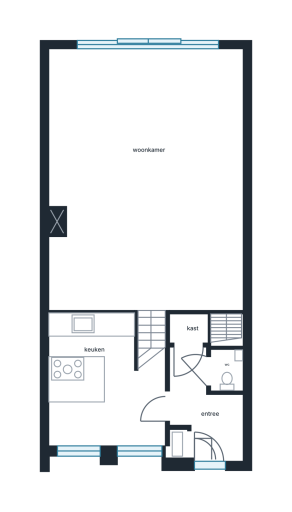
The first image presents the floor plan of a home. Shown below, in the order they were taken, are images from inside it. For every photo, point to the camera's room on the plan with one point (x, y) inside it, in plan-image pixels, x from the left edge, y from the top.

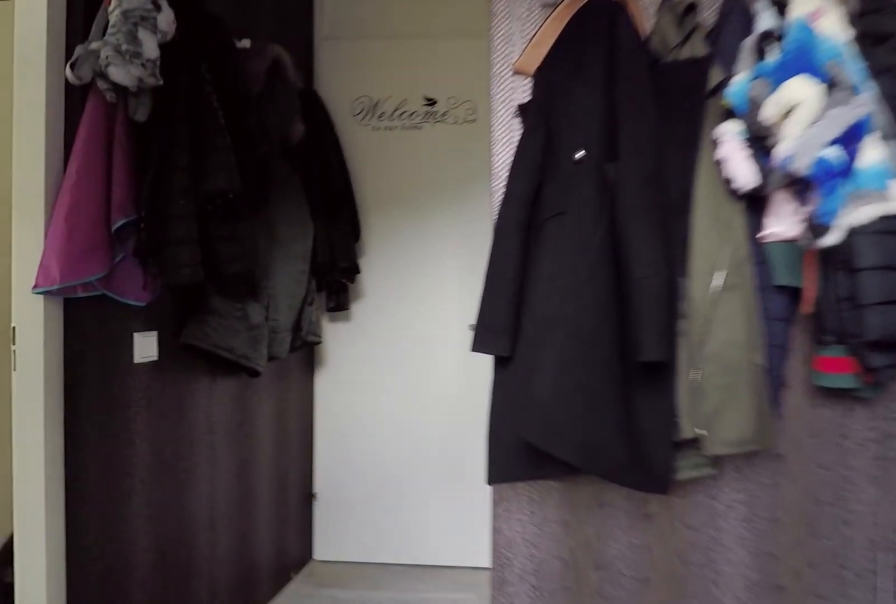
(204, 409)
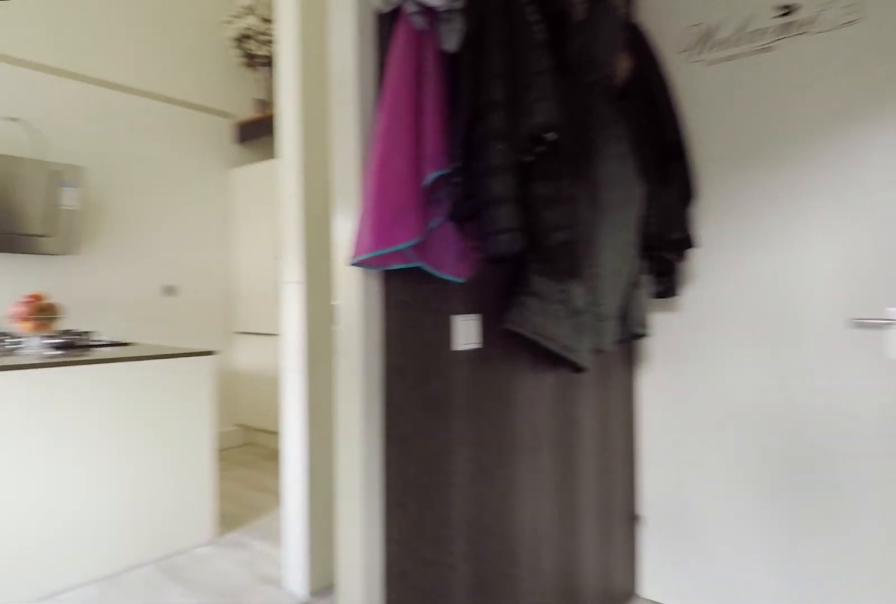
(204, 409)
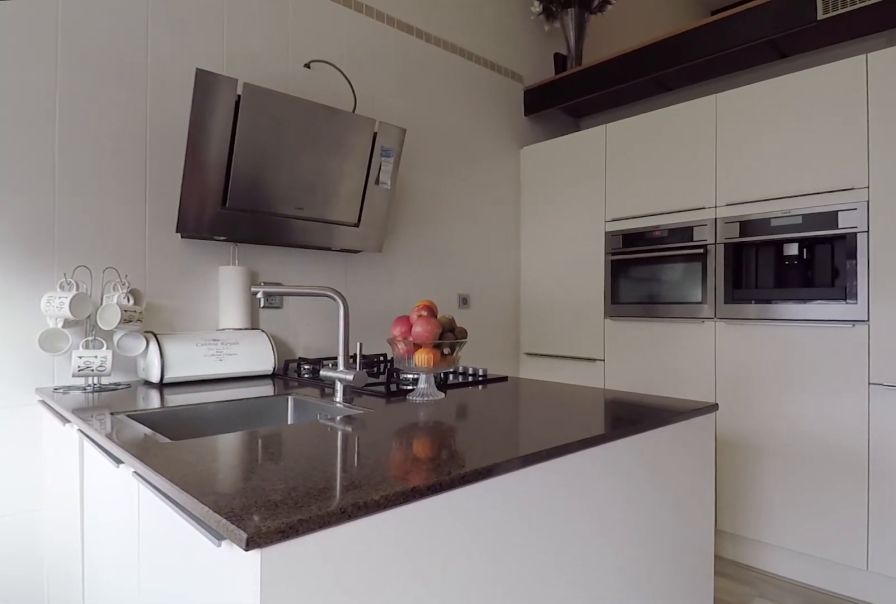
(103, 383)
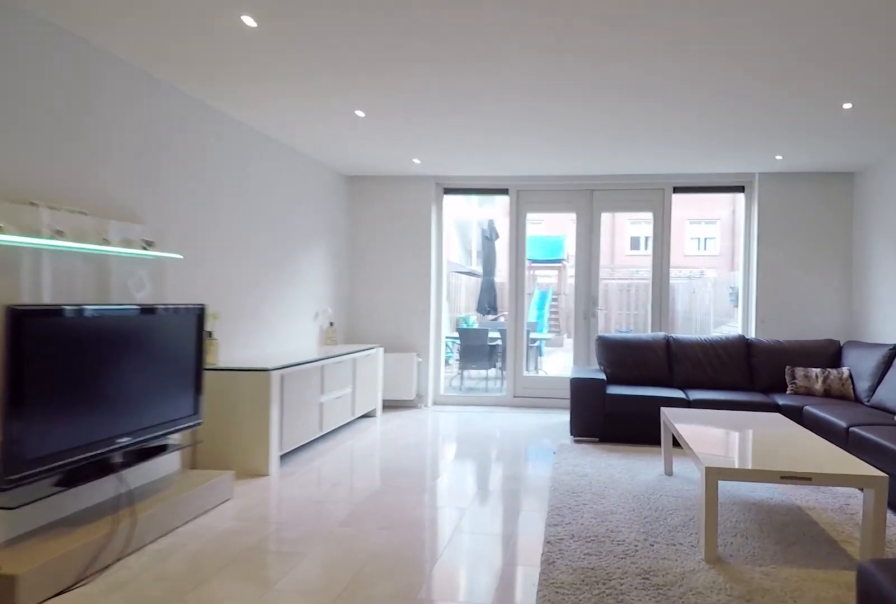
(142, 163)
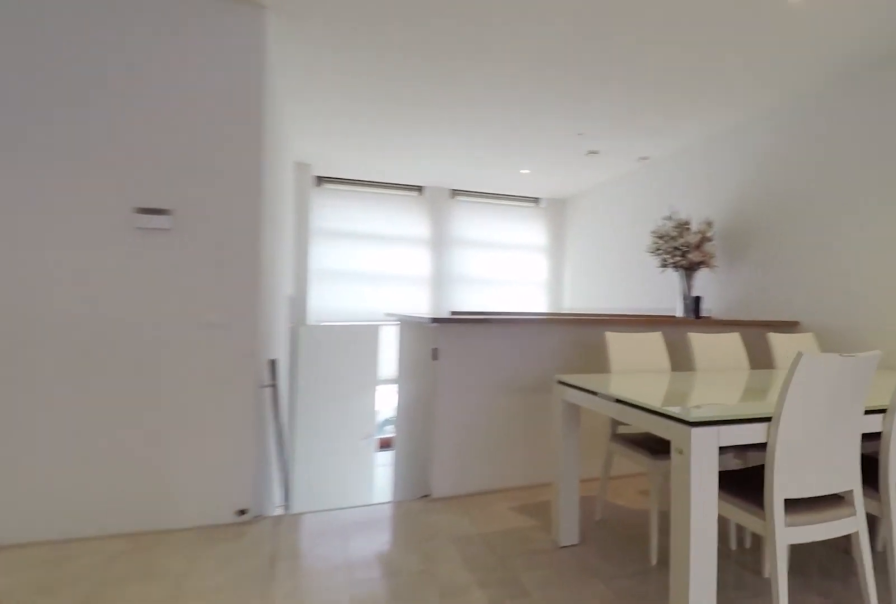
(142, 163)
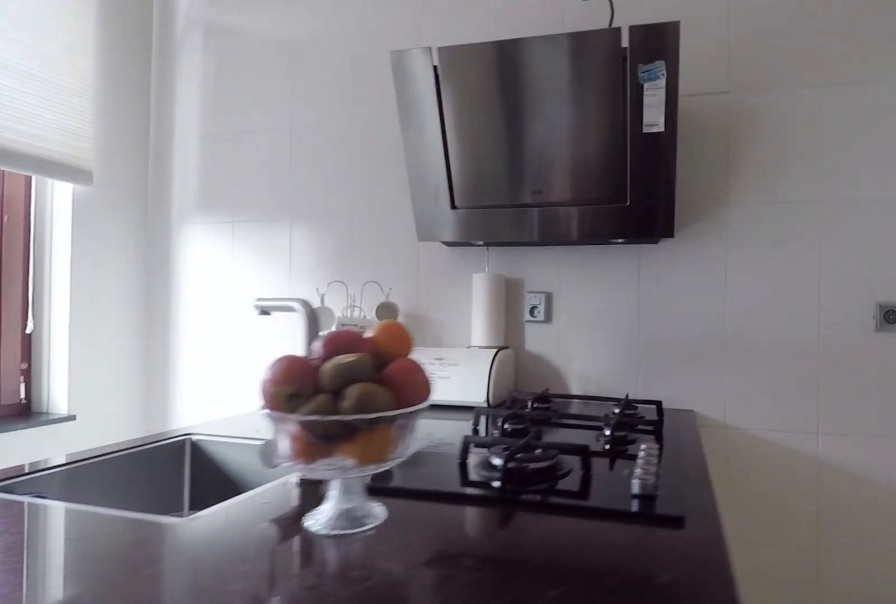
(103, 383)
